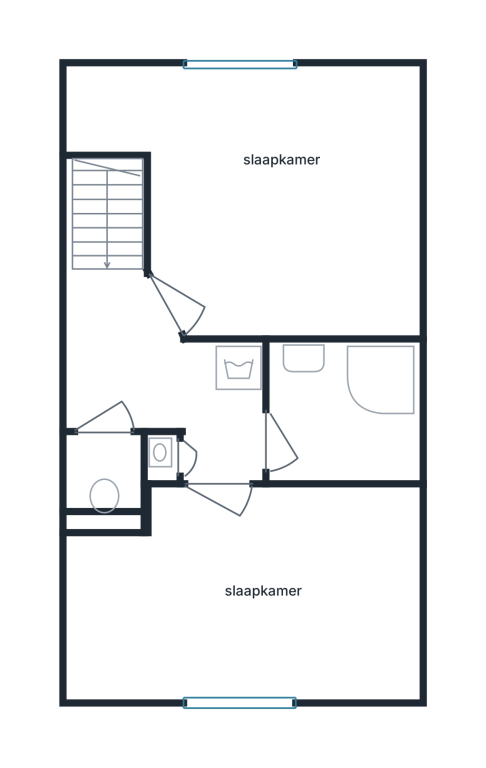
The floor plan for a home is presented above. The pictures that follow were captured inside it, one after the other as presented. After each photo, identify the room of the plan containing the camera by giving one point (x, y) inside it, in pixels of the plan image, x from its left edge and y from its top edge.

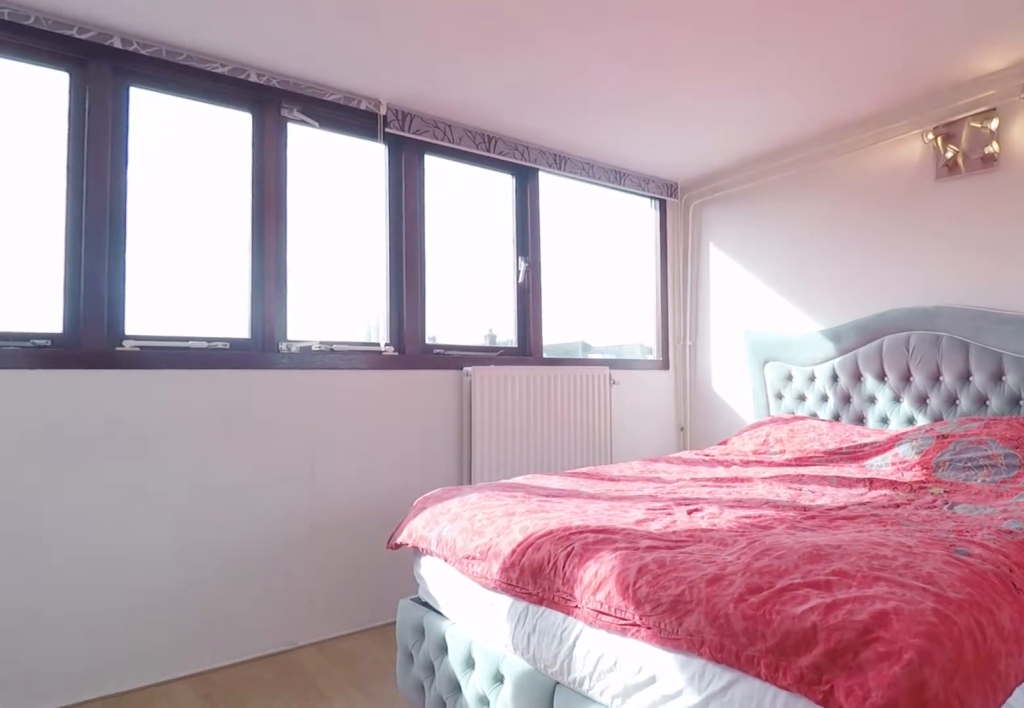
(159, 225)
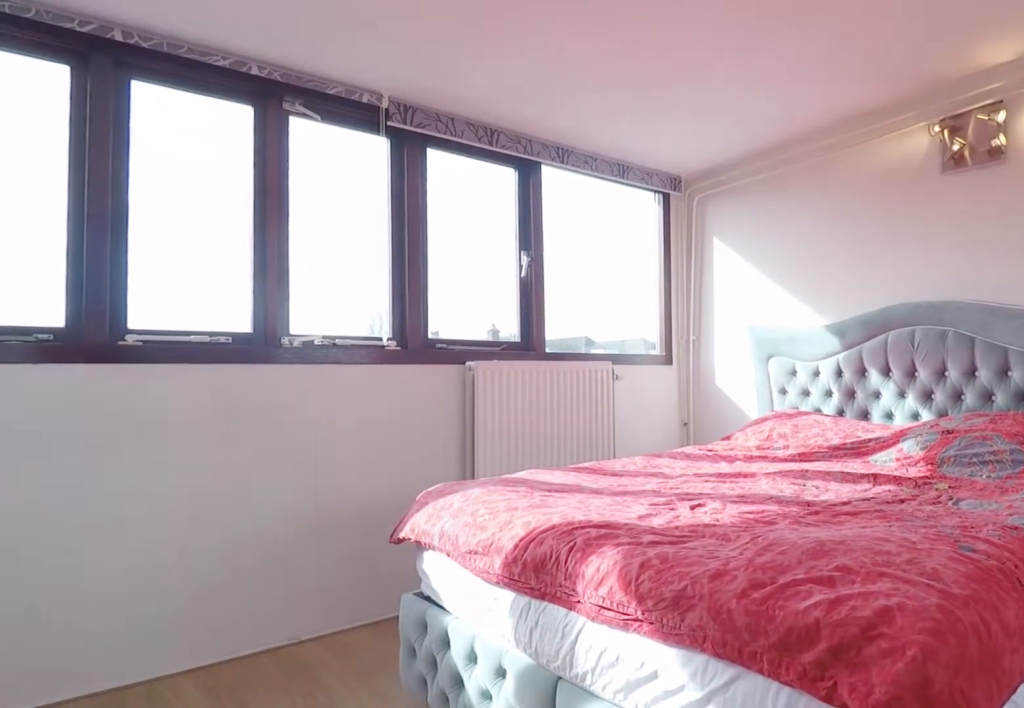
(159, 225)
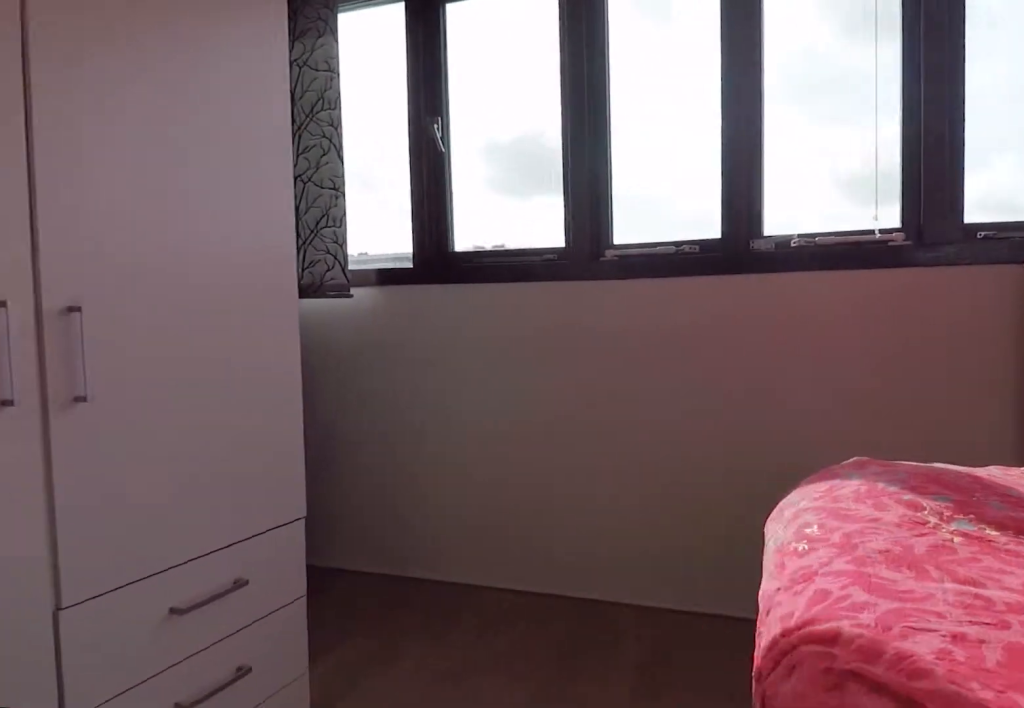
(319, 328)
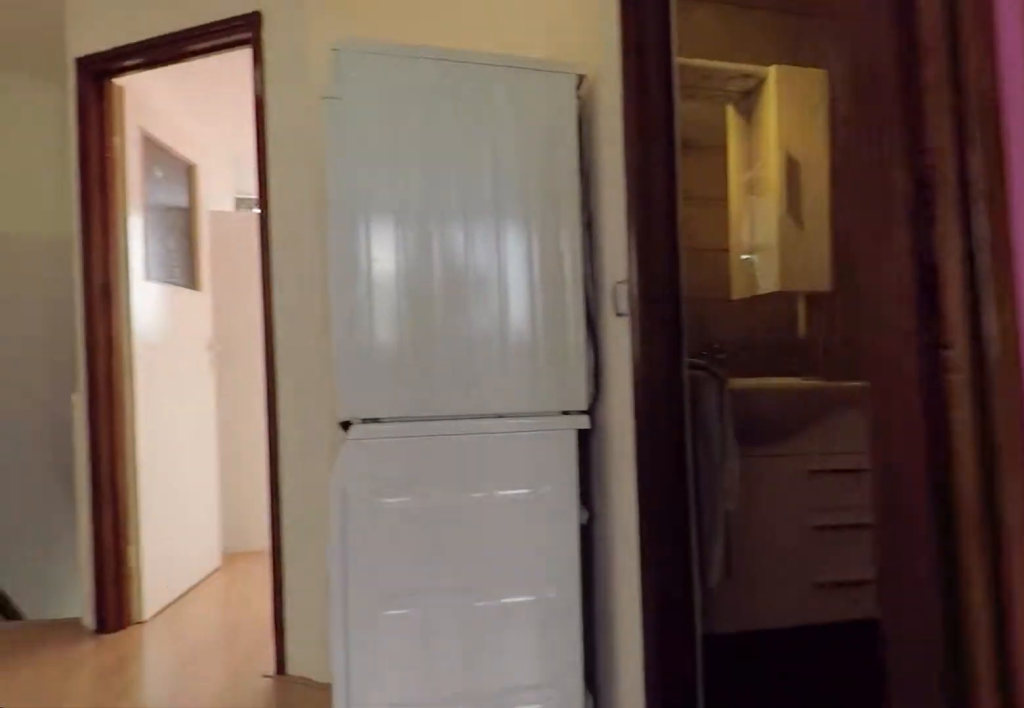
(241, 369)
